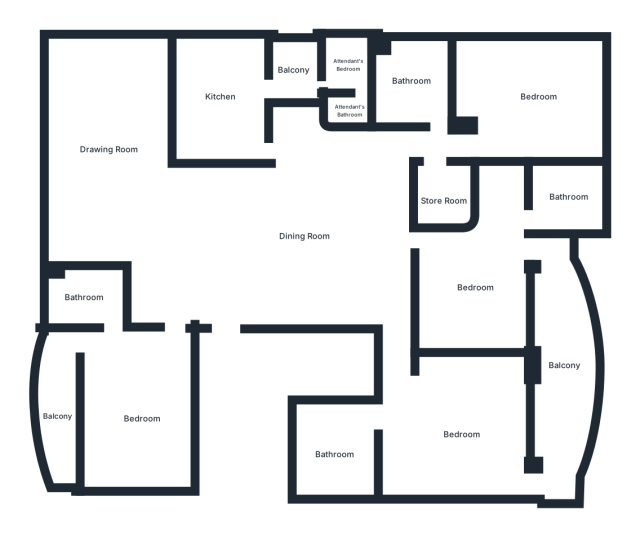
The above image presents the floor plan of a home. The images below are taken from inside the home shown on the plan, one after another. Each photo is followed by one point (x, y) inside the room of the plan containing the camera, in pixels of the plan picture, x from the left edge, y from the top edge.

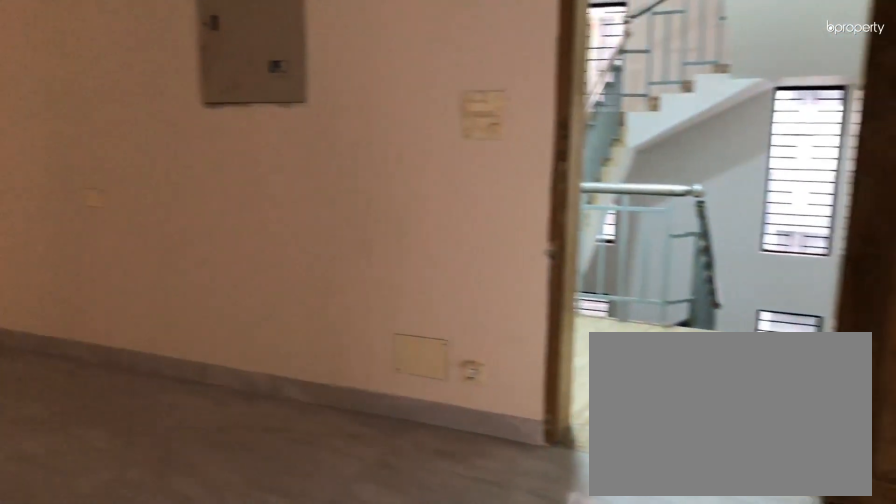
(305, 235)
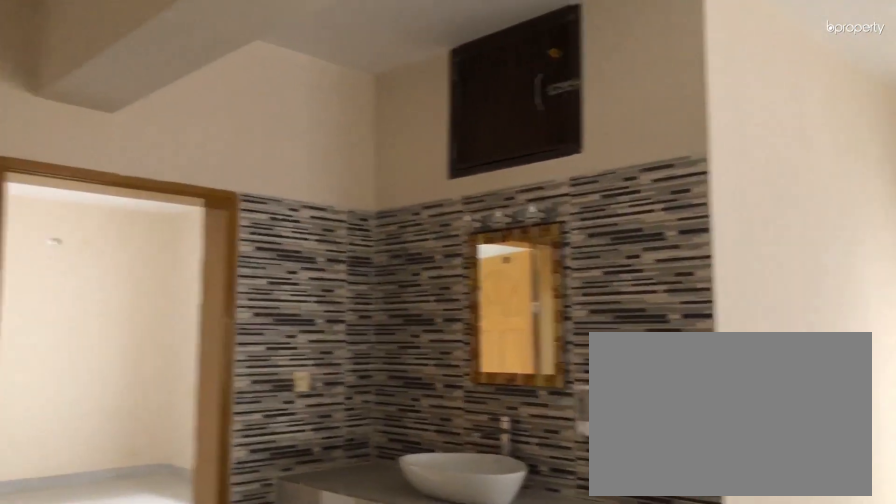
(305, 235)
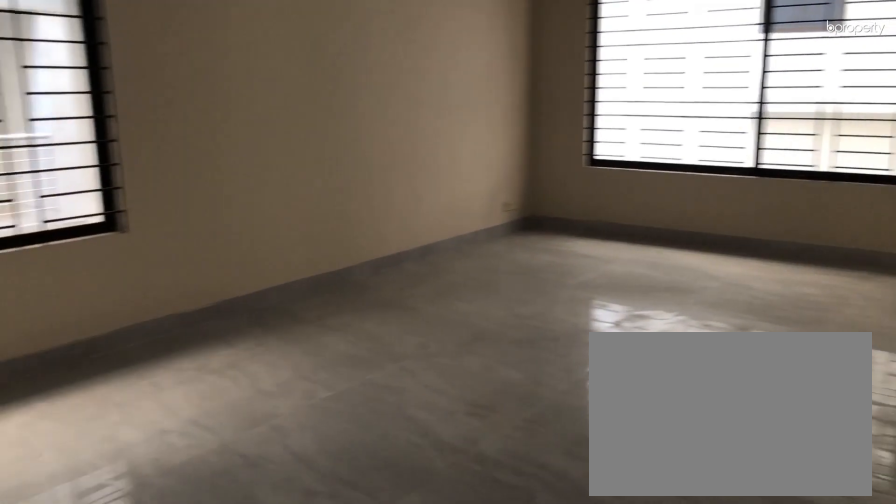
(106, 130)
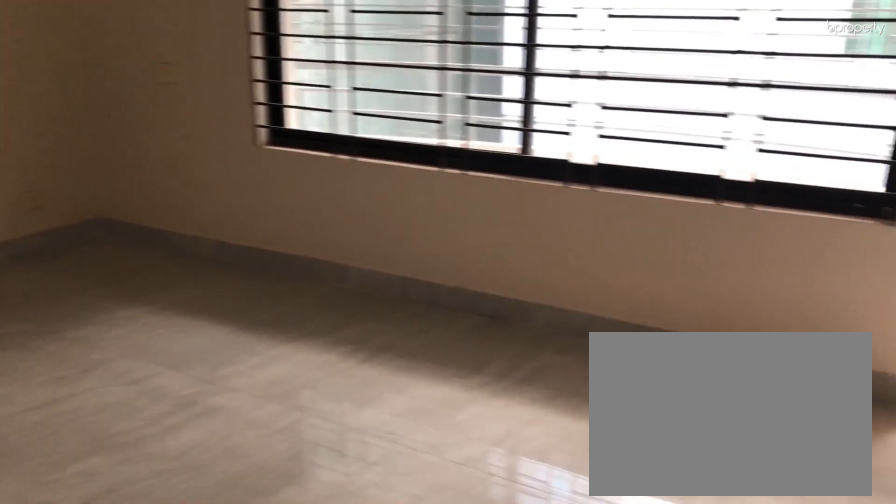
(136, 419)
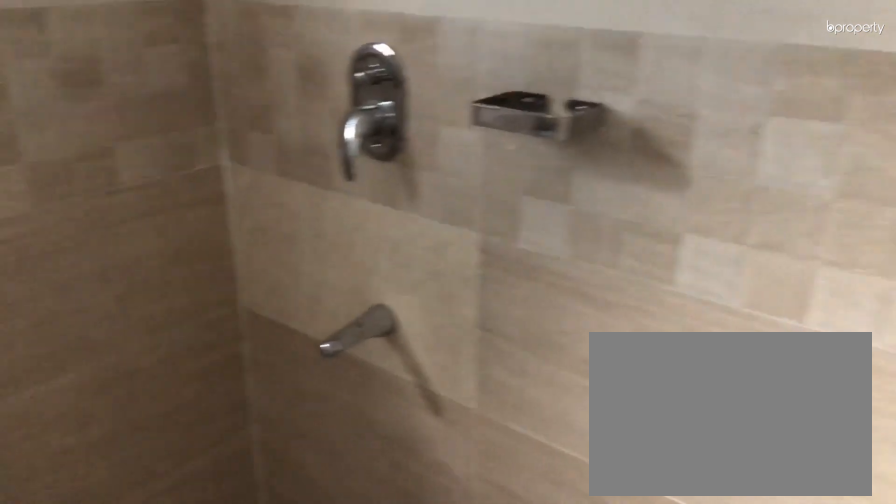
(86, 296)
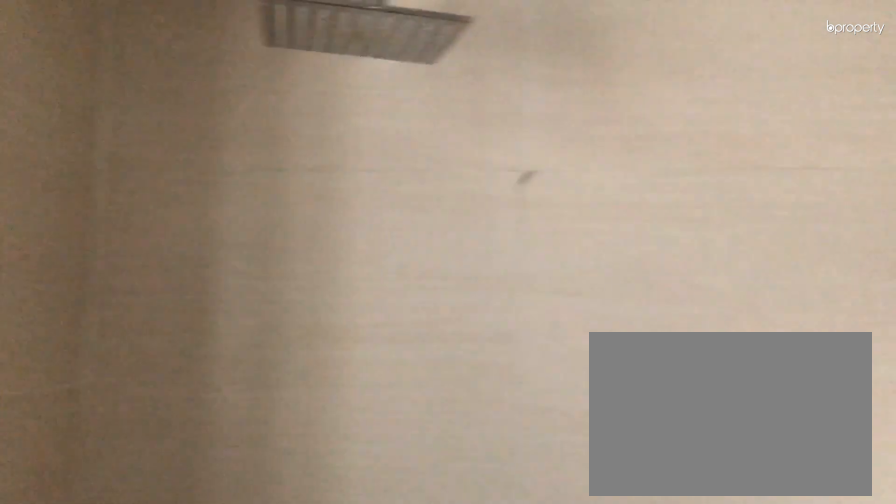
(86, 296)
